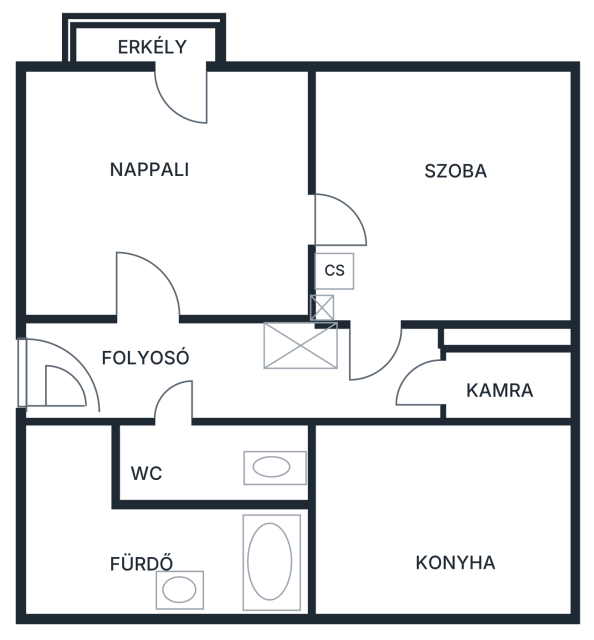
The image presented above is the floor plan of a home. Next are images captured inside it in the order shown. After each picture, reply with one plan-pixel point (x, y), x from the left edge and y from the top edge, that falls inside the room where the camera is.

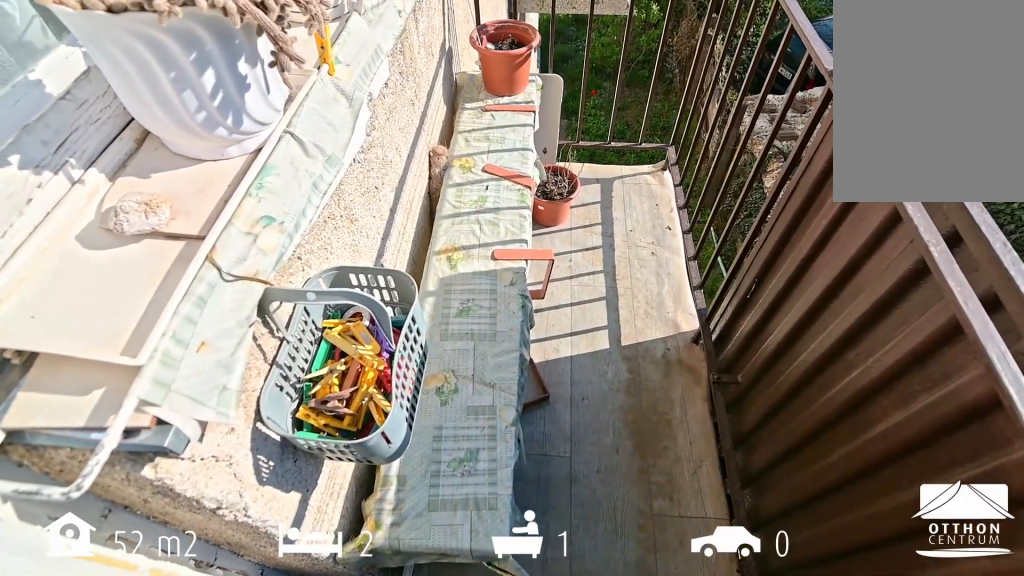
(157, 43)
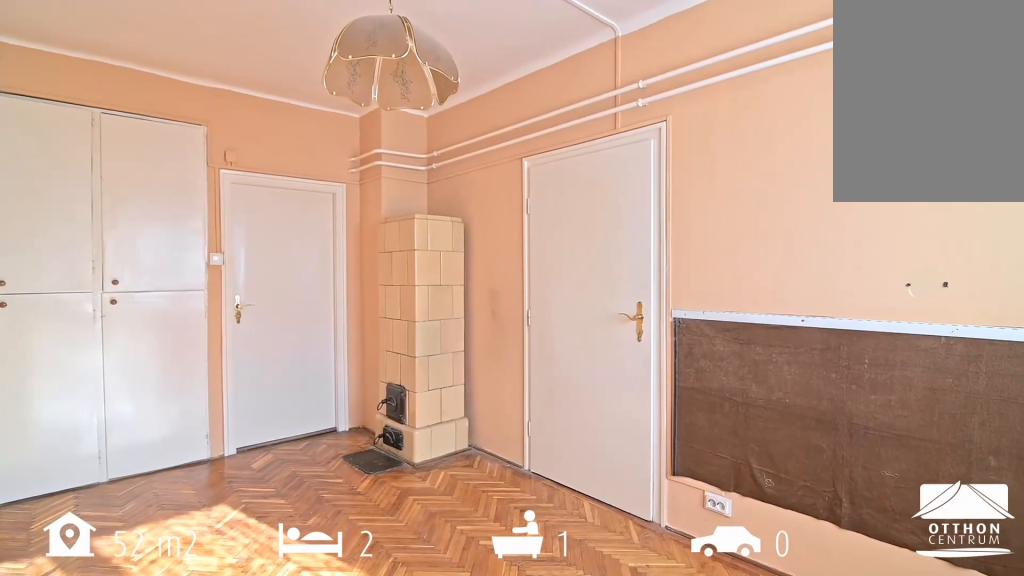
(460, 214)
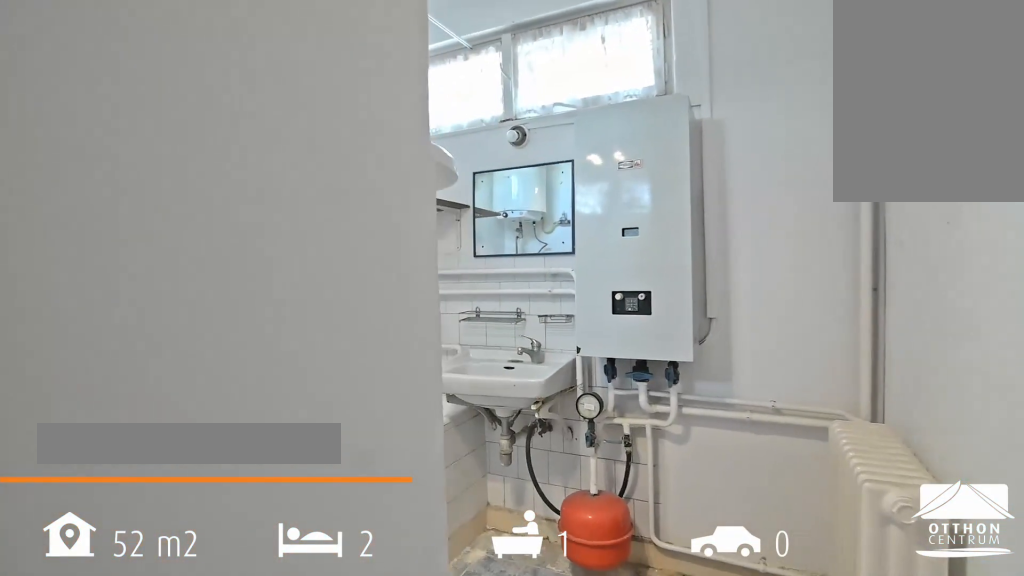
(81, 554)
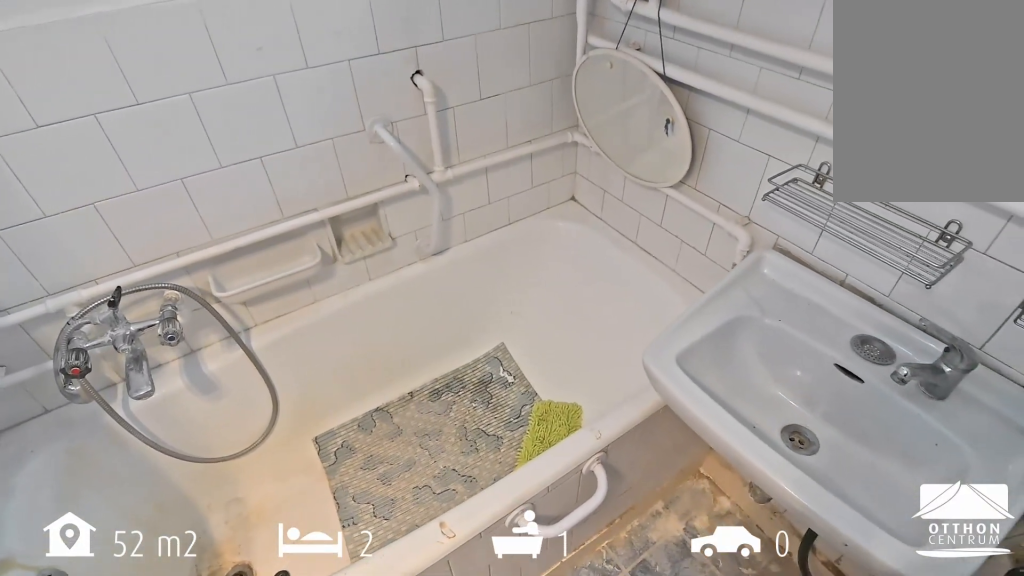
(81, 555)
